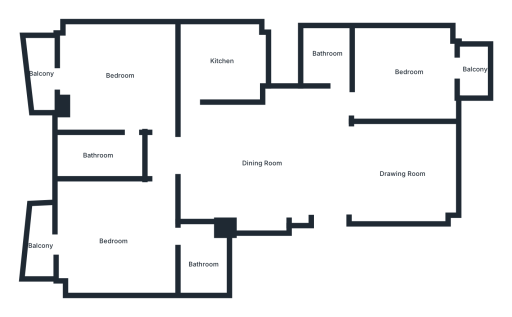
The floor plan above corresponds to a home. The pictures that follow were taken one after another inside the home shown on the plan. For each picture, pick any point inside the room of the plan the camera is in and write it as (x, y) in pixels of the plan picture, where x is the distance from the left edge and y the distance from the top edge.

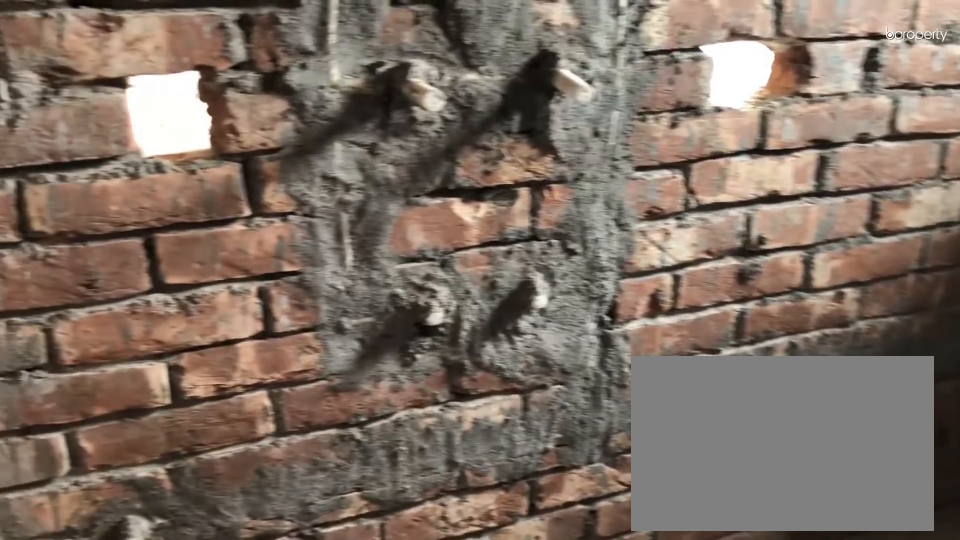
(326, 54)
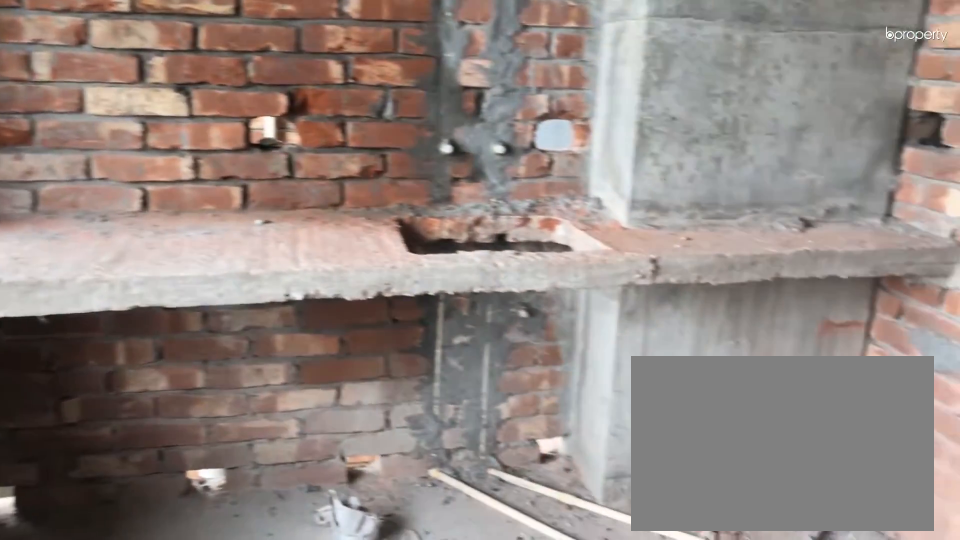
(223, 61)
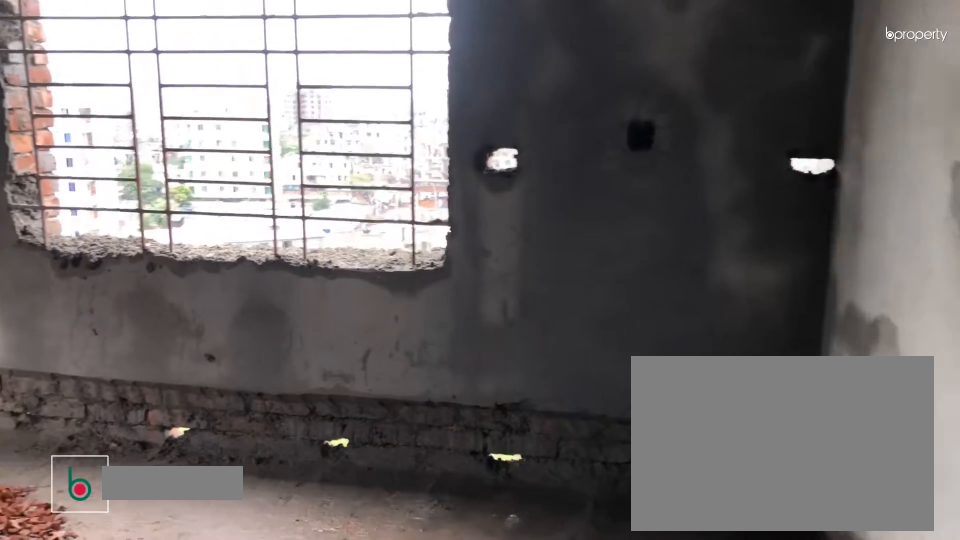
(114, 76)
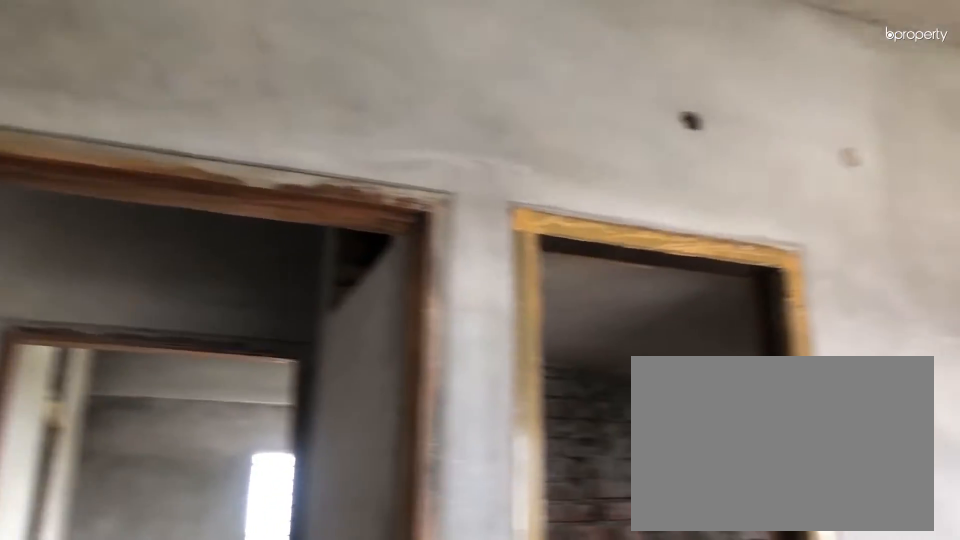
(114, 76)
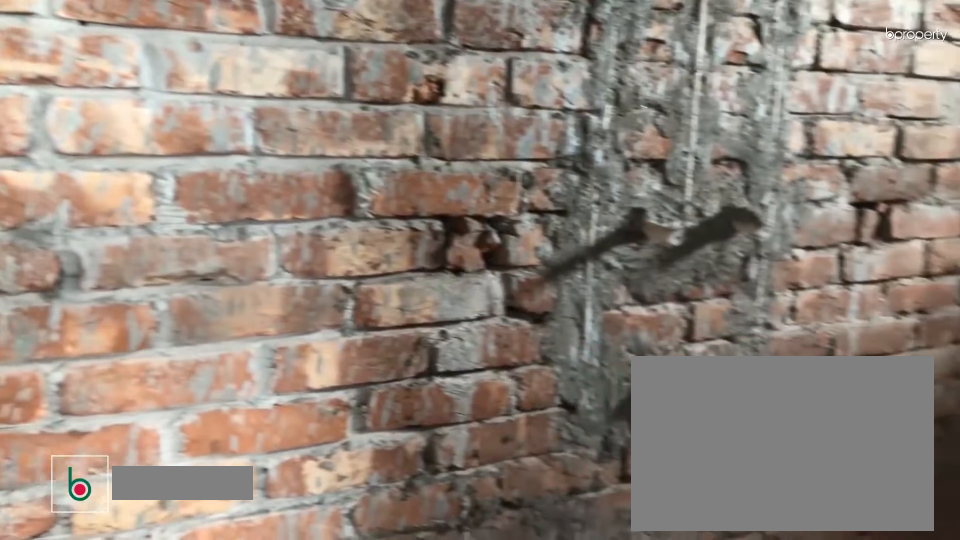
(98, 156)
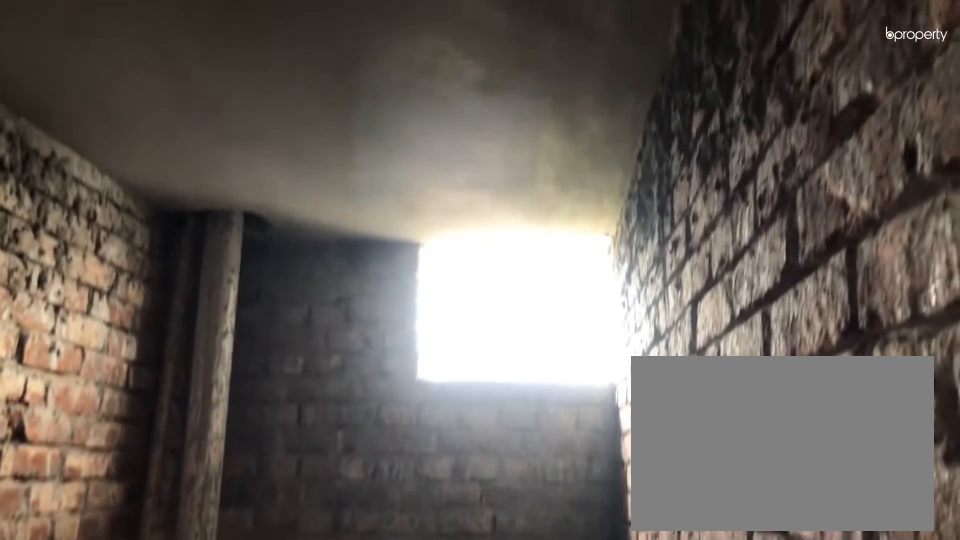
(98, 156)
